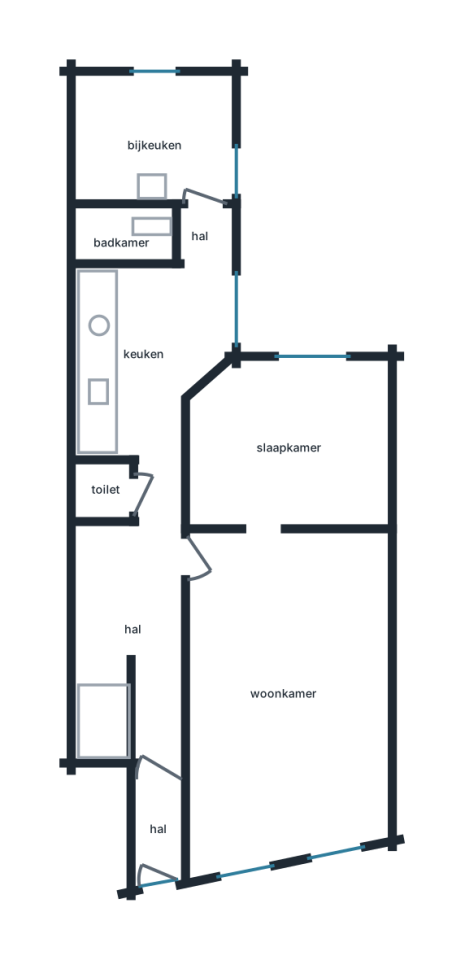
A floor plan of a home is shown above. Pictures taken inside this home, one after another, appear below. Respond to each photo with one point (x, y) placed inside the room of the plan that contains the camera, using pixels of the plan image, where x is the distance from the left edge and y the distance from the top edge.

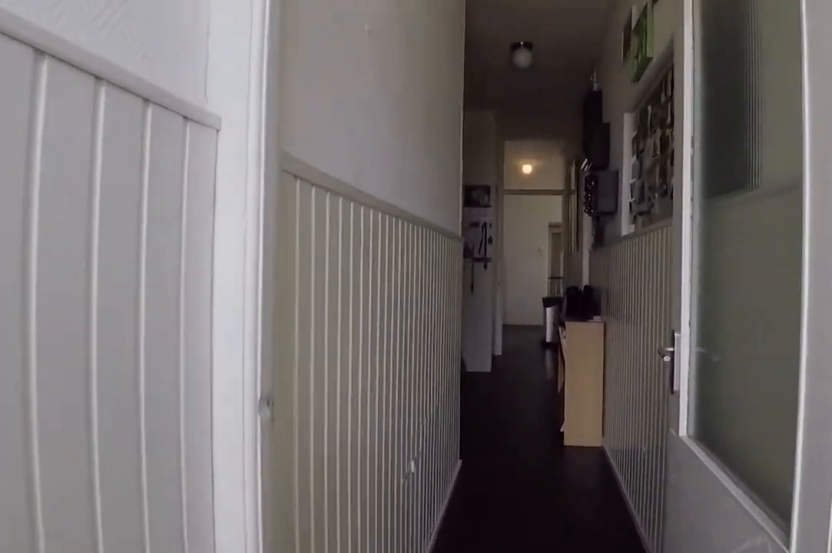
(144, 649)
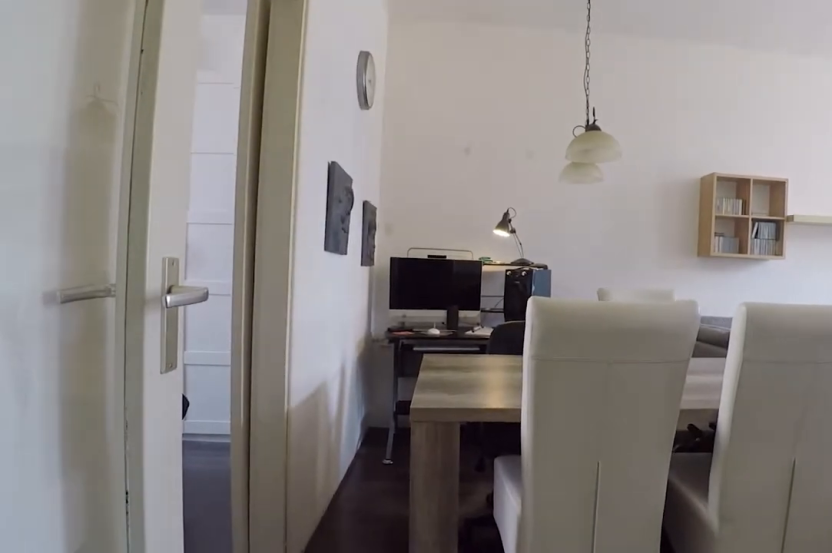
(384, 684)
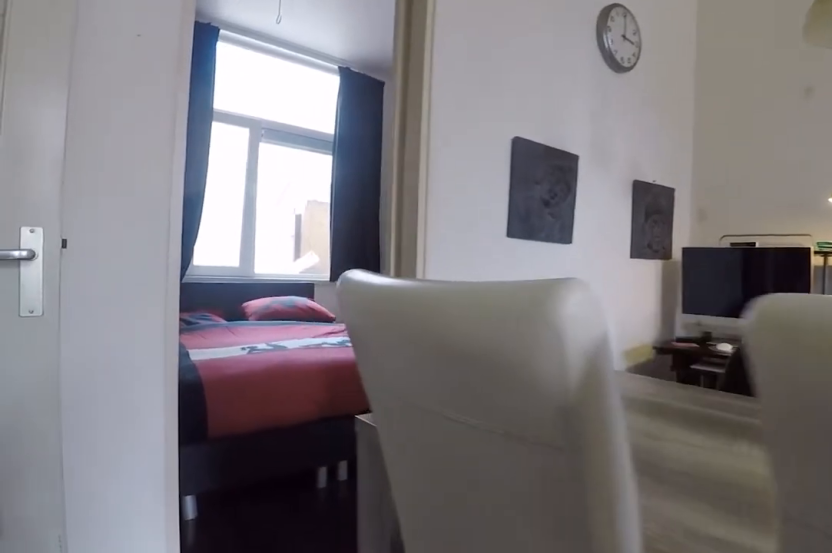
(384, 684)
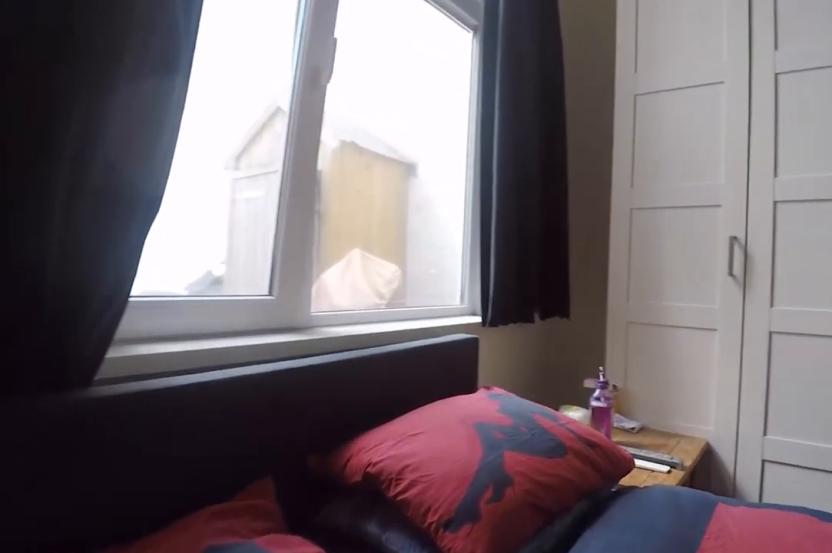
(290, 446)
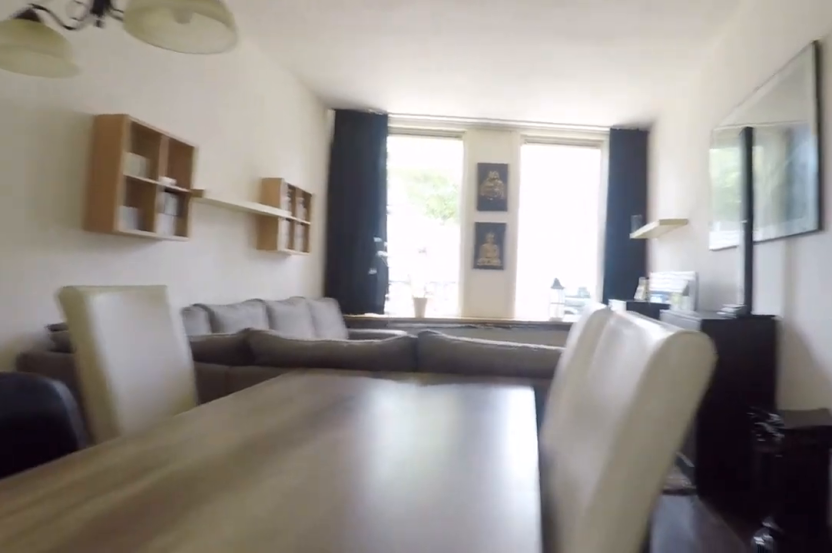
(384, 695)
